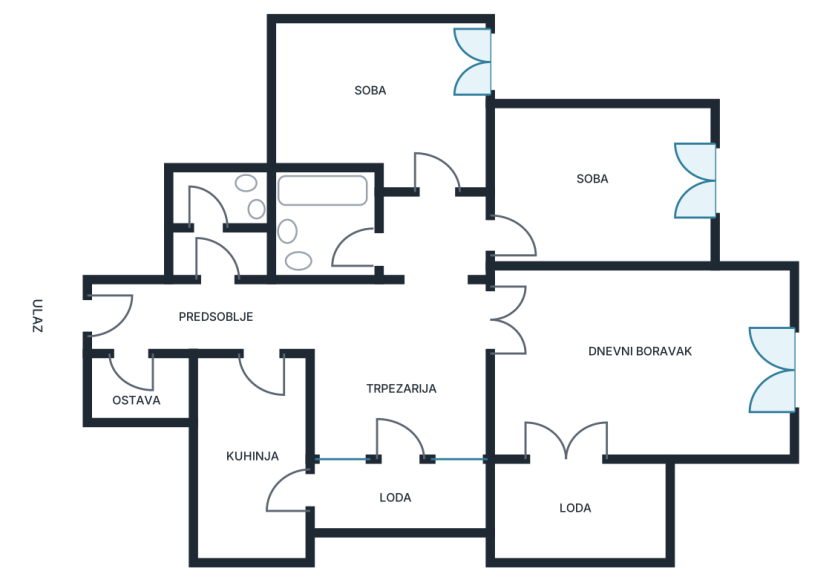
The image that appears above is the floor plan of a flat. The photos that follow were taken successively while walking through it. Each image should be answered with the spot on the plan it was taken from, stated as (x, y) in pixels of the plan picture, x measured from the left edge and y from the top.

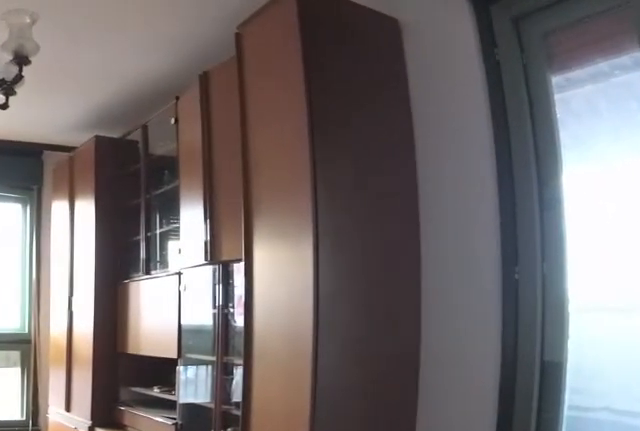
(490, 320)
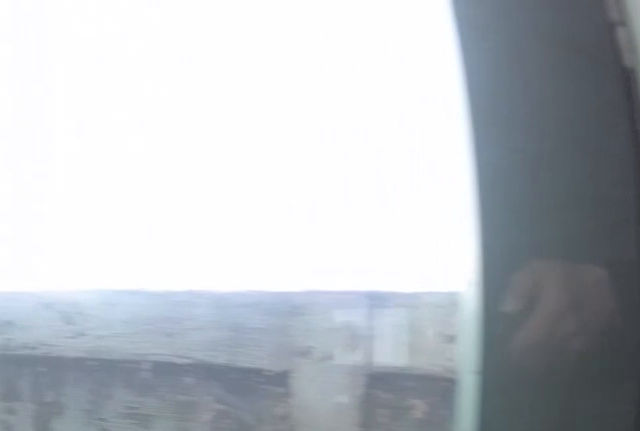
(726, 385)
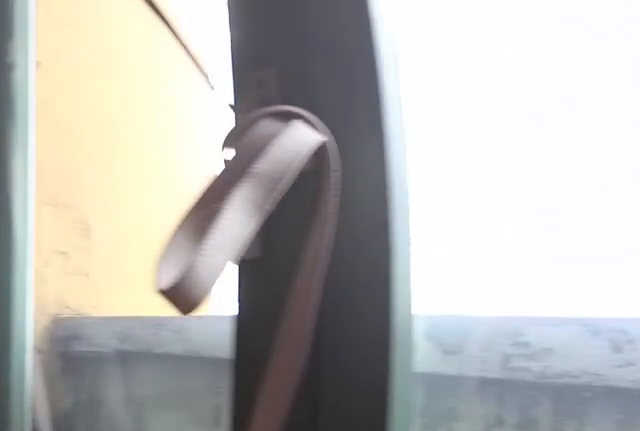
(734, 390)
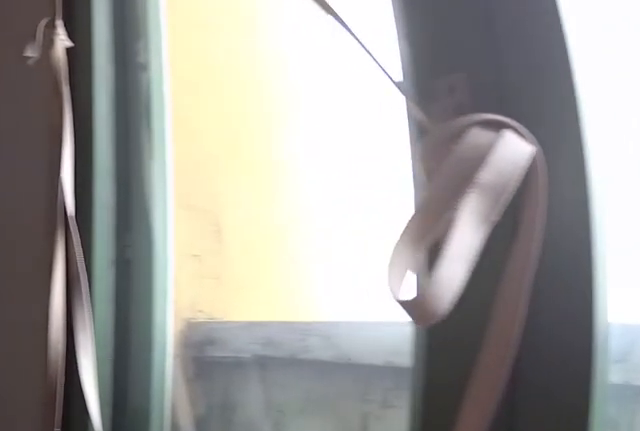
(737, 392)
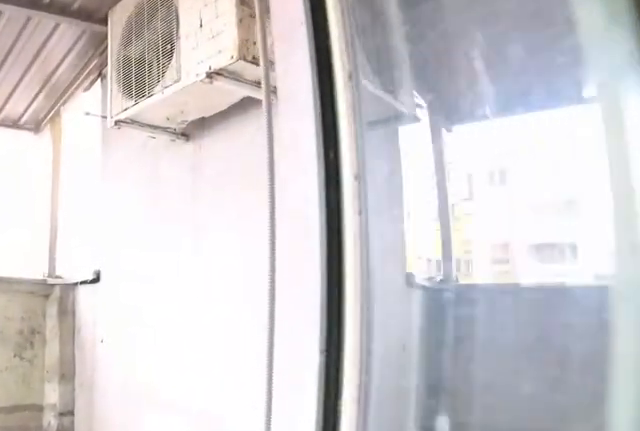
(586, 407)
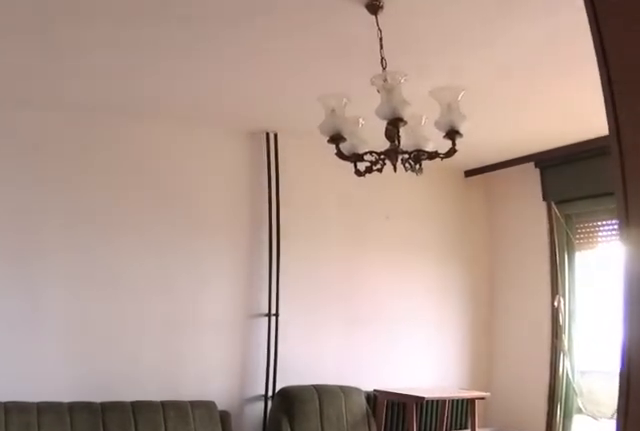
(581, 486)
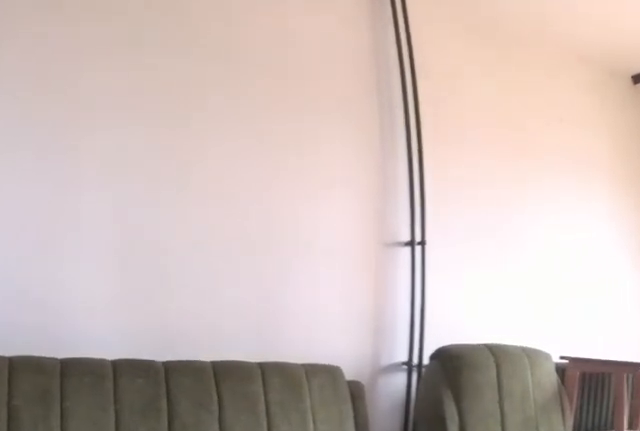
(591, 397)
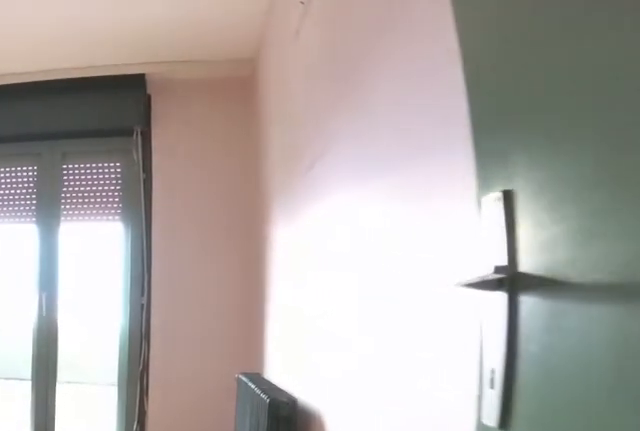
(470, 248)
